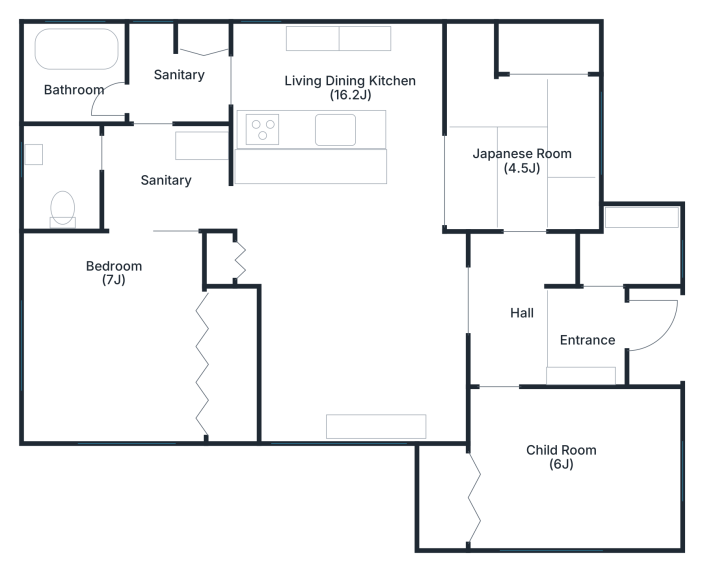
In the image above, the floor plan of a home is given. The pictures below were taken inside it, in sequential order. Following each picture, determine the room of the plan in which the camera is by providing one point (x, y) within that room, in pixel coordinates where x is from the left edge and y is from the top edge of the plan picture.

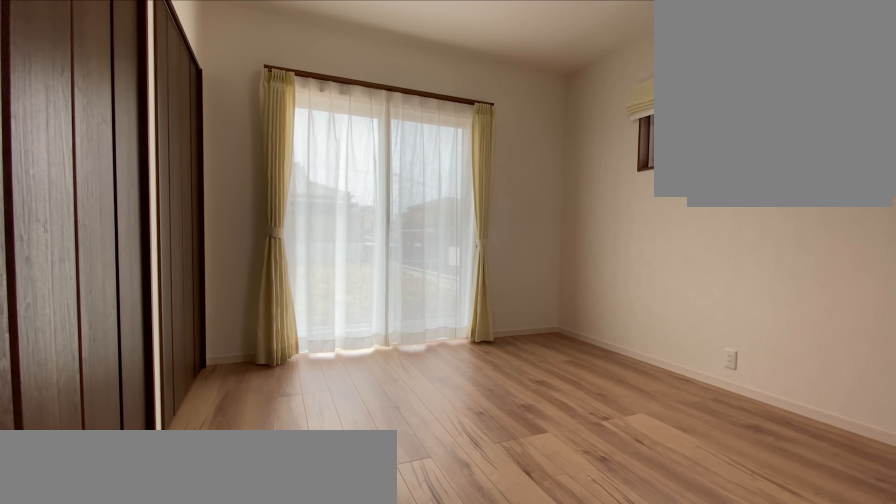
(115, 352)
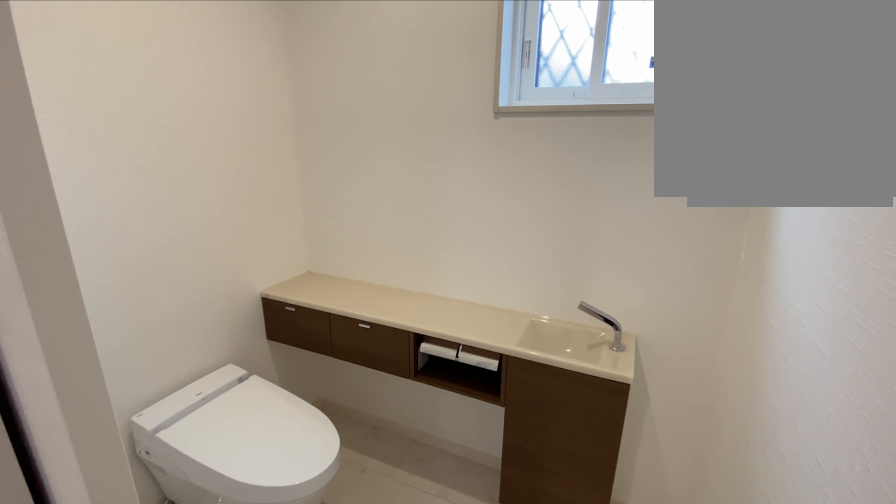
(67, 179)
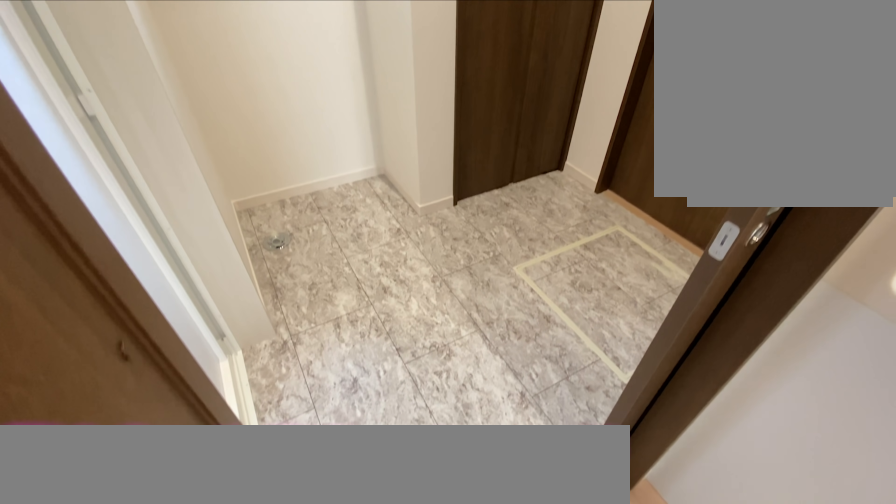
(175, 86)
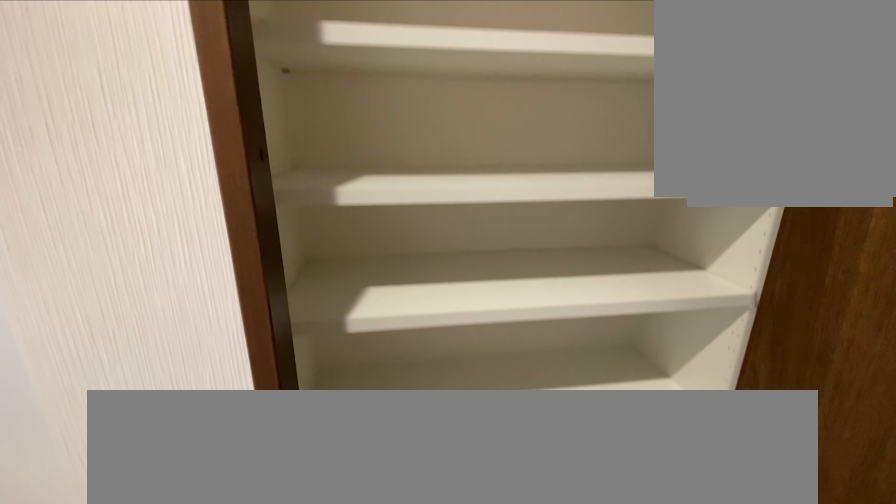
(174, 86)
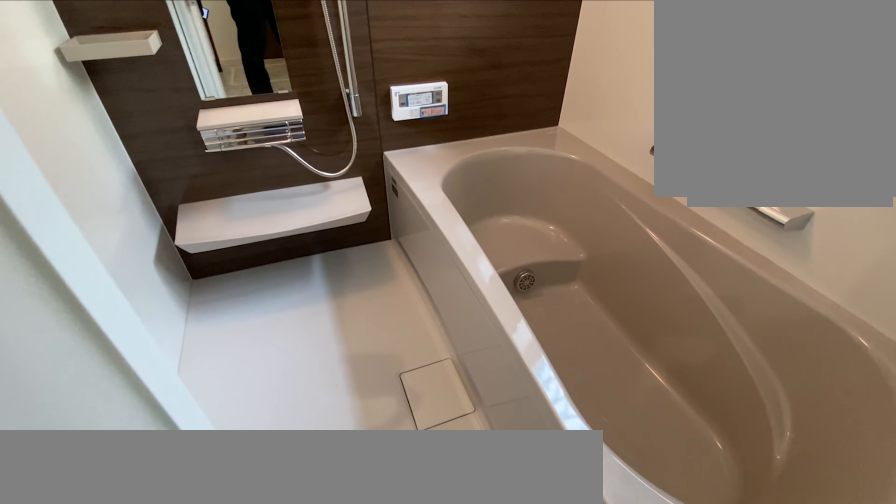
(76, 82)
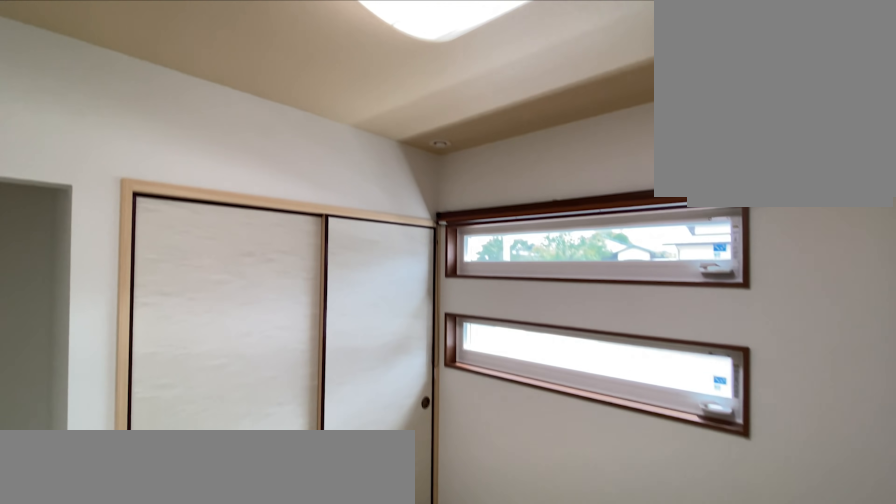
(521, 117)
